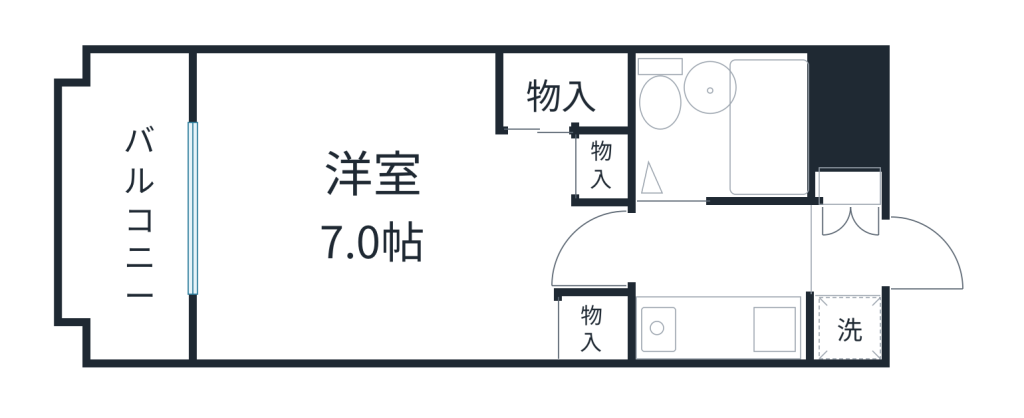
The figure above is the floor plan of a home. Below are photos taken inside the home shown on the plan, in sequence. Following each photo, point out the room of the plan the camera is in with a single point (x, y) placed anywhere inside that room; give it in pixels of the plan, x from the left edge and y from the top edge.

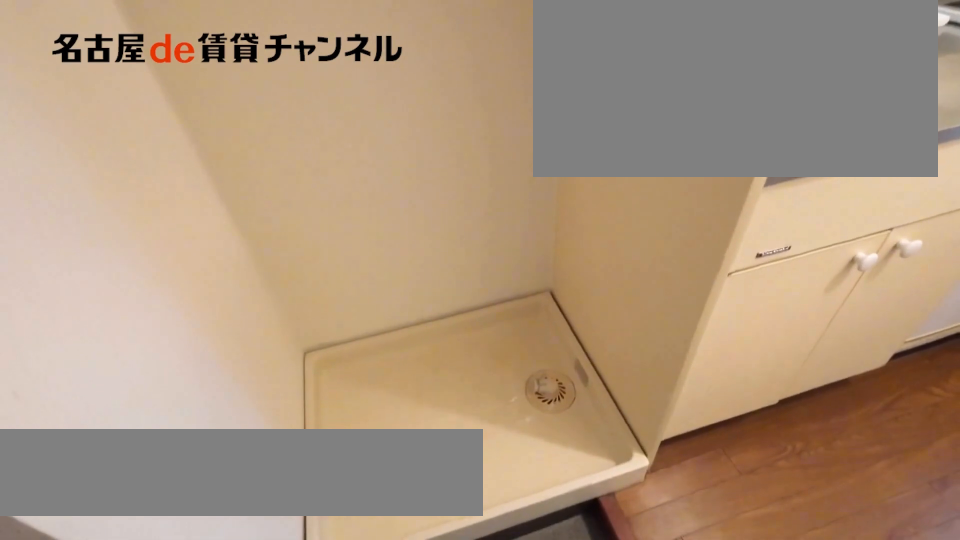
(845, 326)
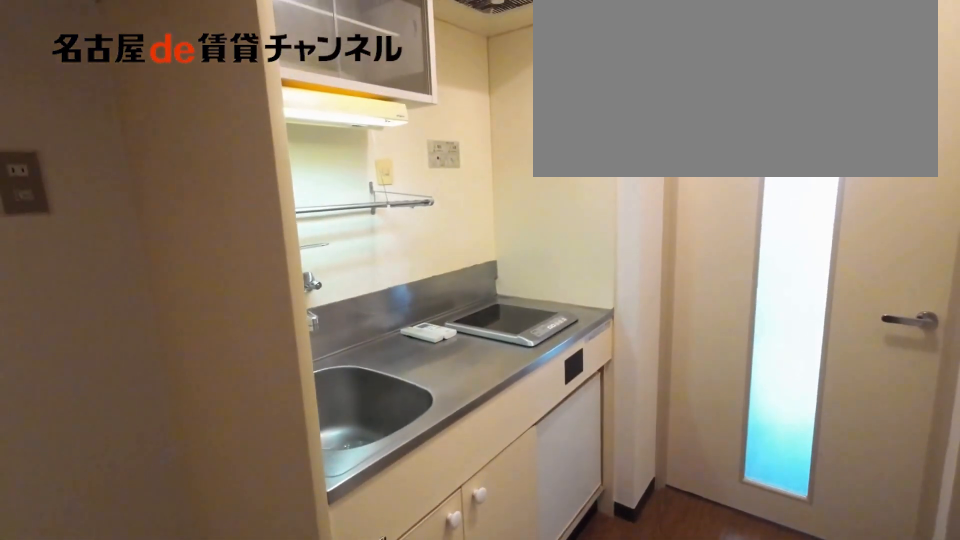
(718, 330)
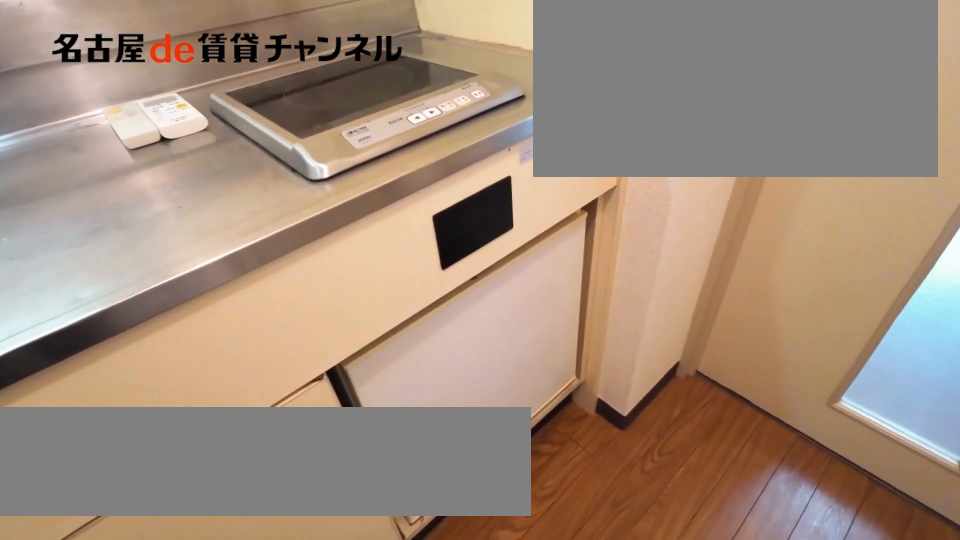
(718, 330)
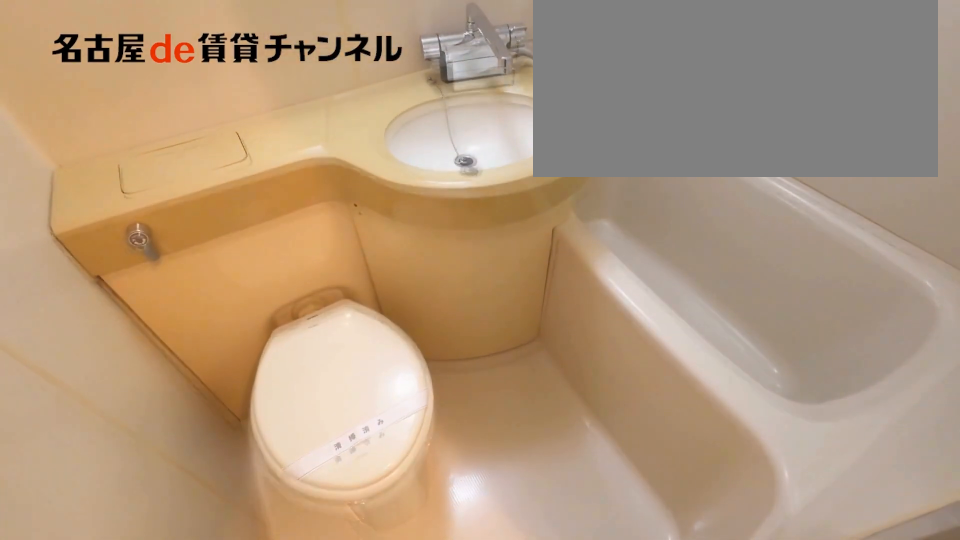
(723, 125)
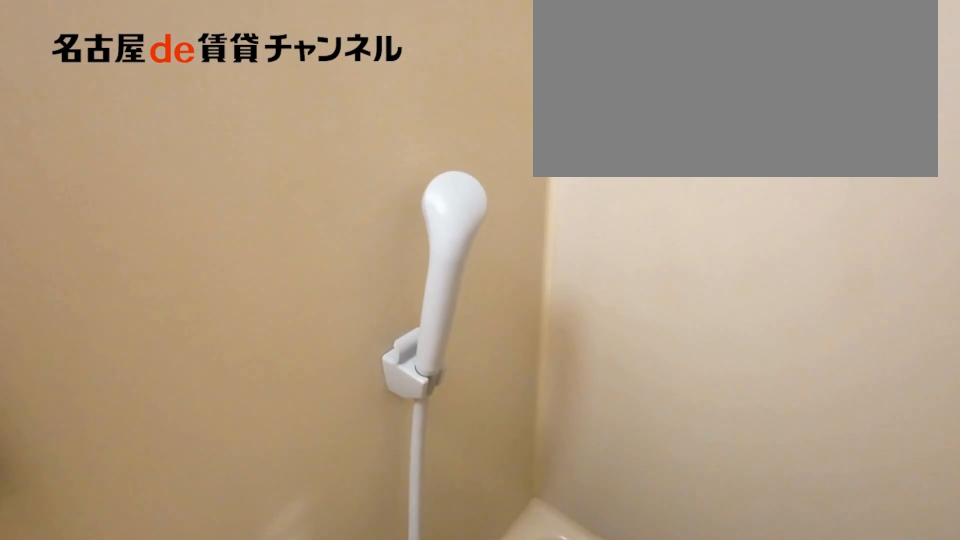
(723, 125)
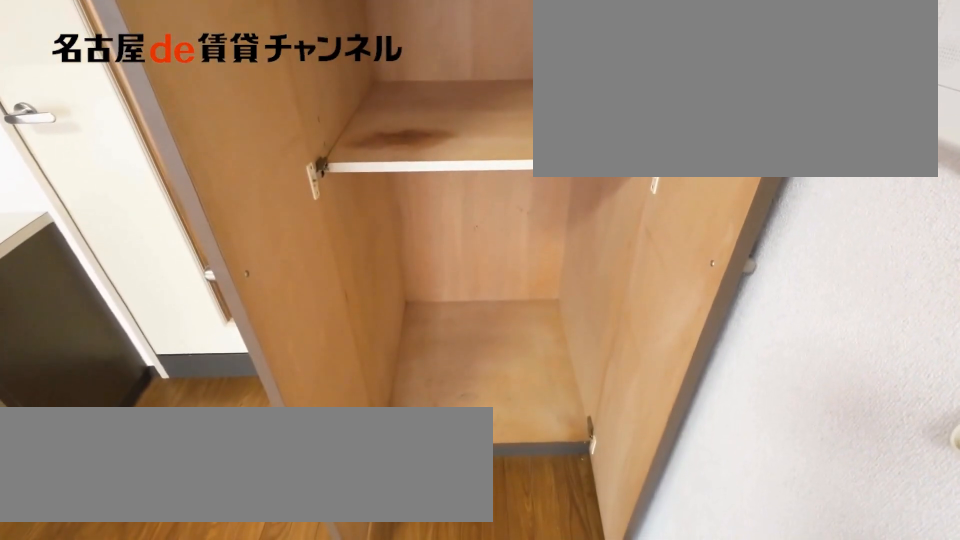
(595, 329)
